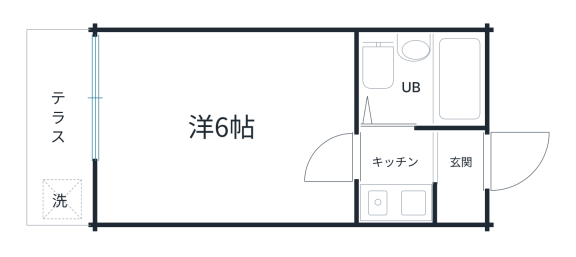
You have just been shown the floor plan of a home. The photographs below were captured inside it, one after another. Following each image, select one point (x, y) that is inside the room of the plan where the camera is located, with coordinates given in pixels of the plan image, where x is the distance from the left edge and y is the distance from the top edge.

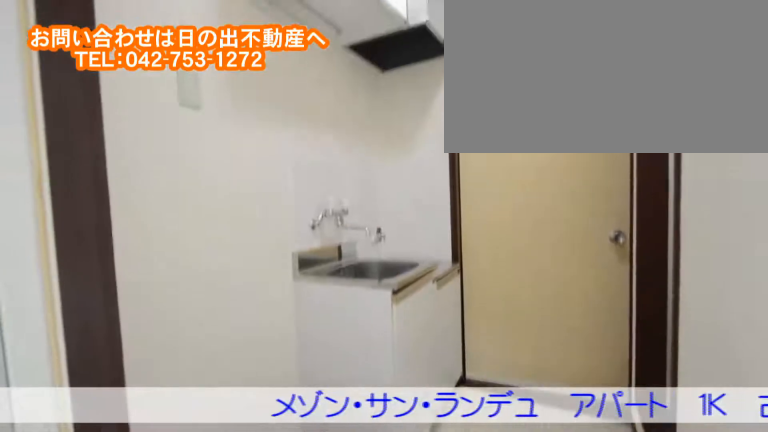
(441, 160)
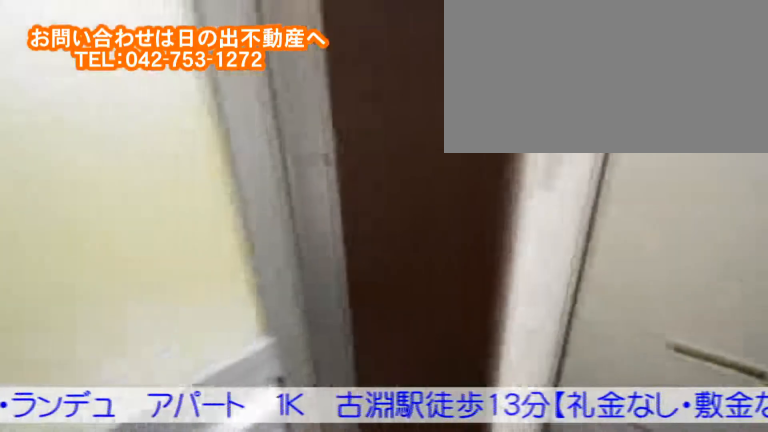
(441, 160)
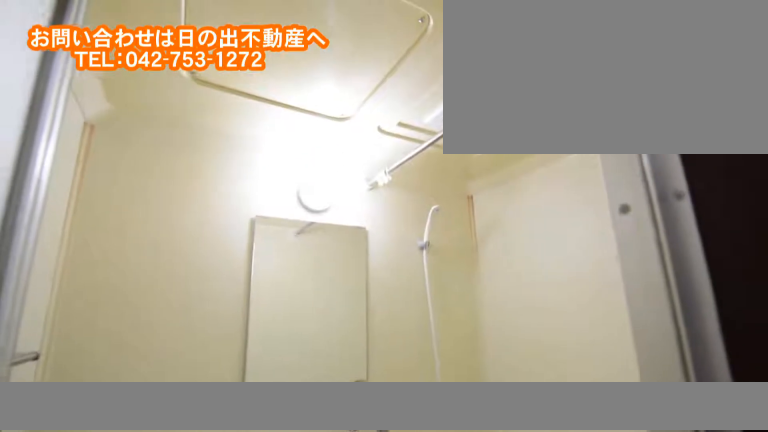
(449, 82)
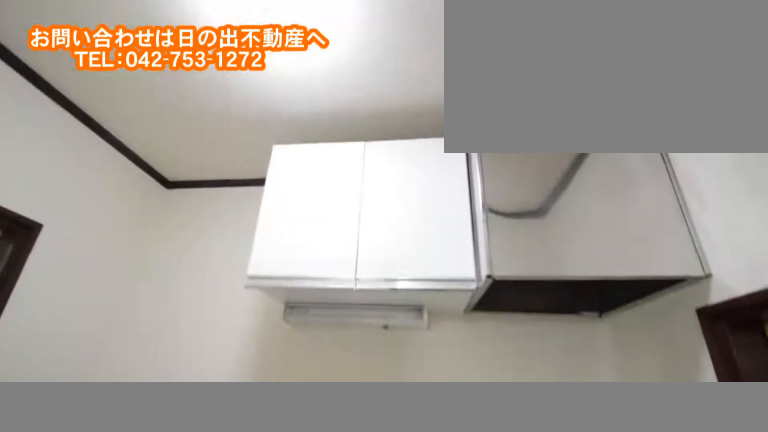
(396, 152)
